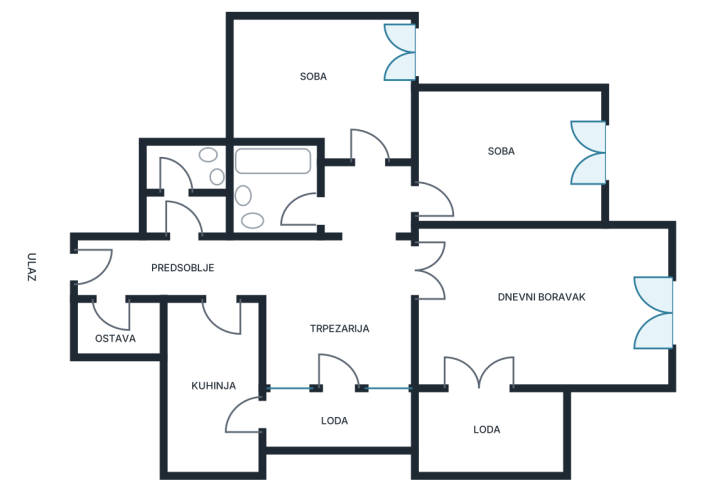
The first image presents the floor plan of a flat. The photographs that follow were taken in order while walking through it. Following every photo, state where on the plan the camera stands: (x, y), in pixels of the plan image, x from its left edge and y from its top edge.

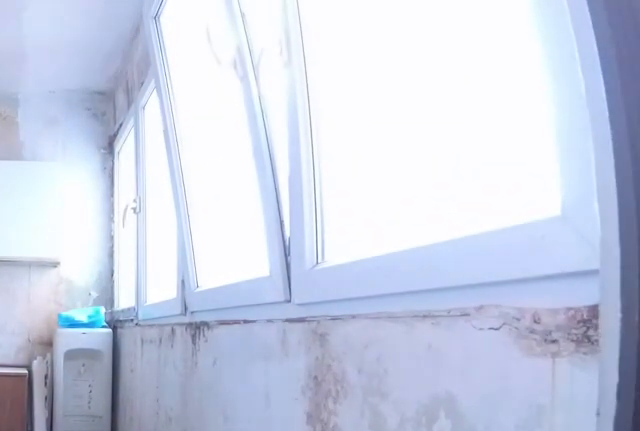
(257, 427)
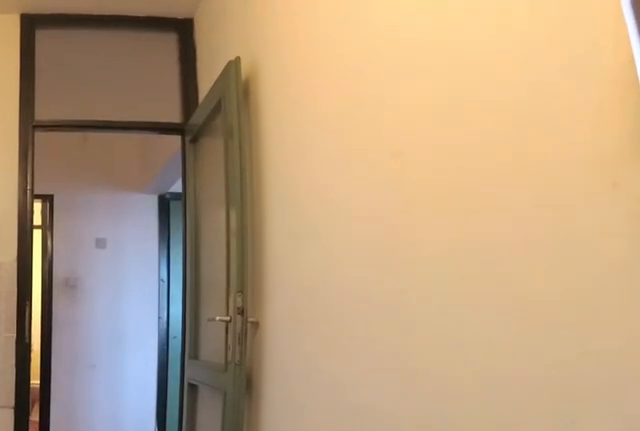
(217, 449)
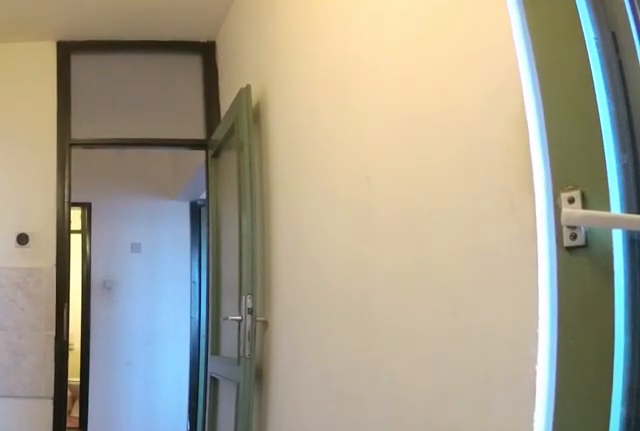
(220, 463)
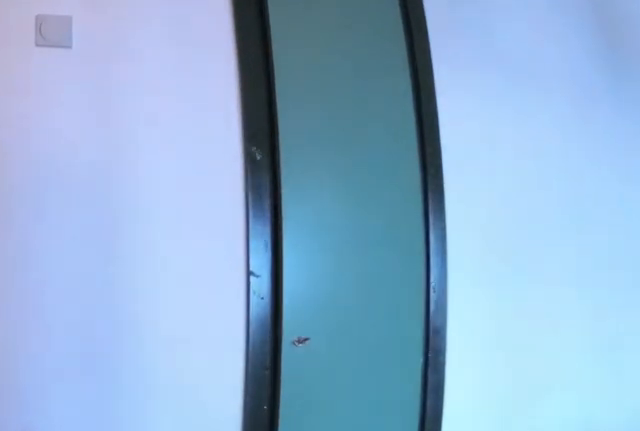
(220, 308)
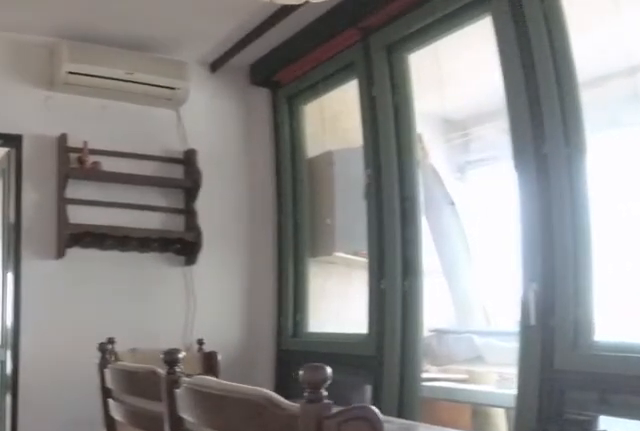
(250, 262)
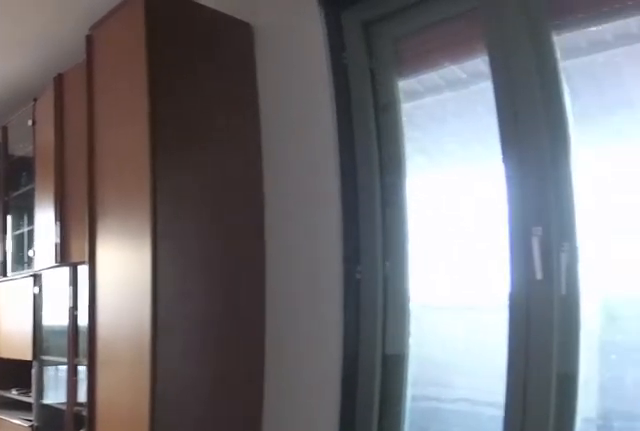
(414, 270)
